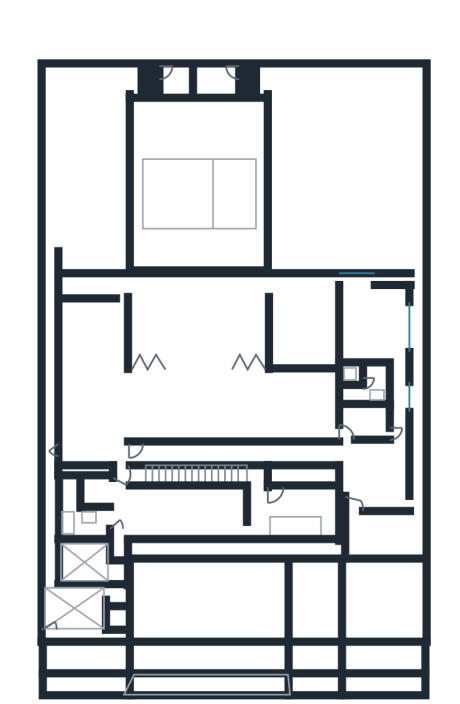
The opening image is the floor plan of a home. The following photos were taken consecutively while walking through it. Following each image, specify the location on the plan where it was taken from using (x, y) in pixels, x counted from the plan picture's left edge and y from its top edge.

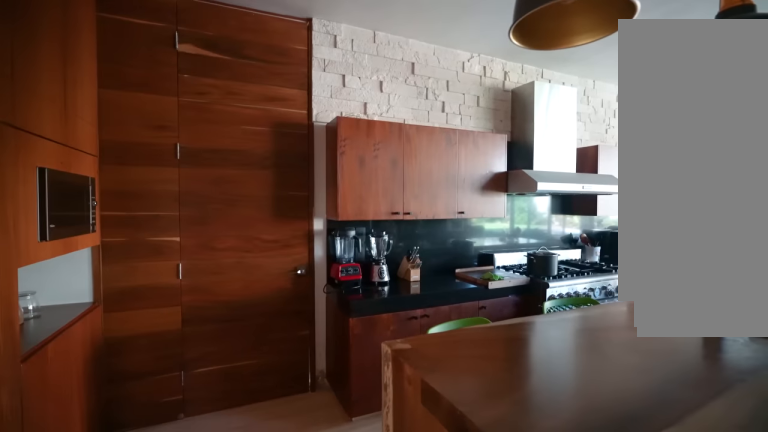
(124, 454)
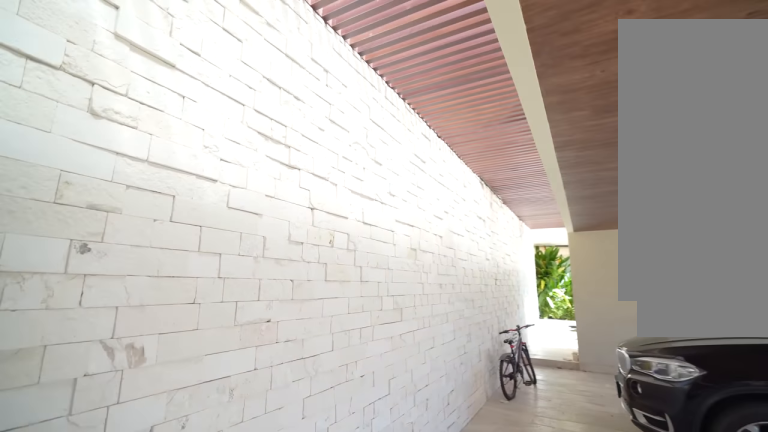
(151, 555)
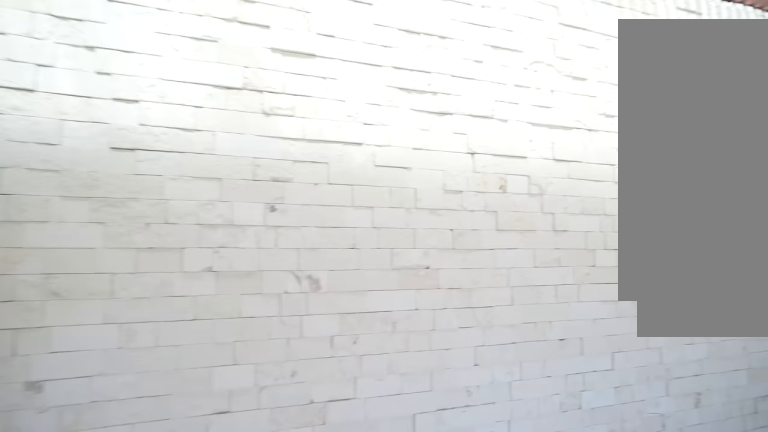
(162, 560)
